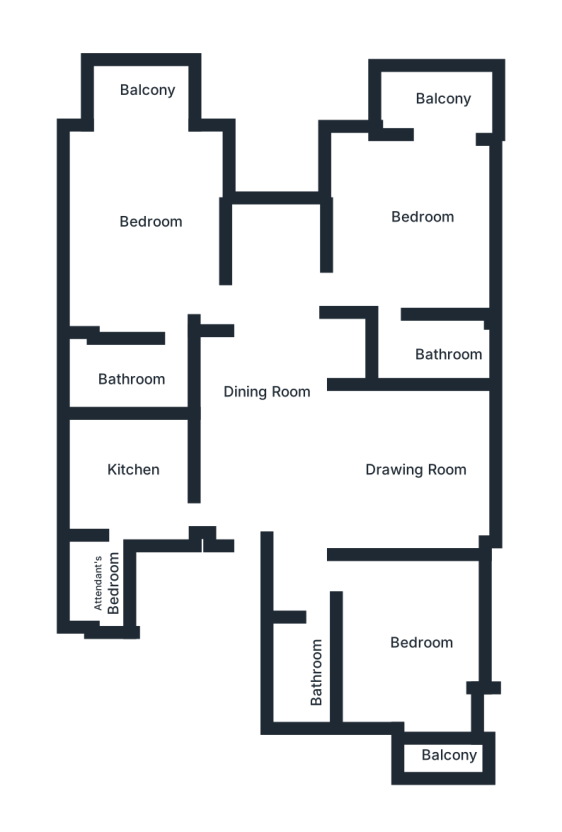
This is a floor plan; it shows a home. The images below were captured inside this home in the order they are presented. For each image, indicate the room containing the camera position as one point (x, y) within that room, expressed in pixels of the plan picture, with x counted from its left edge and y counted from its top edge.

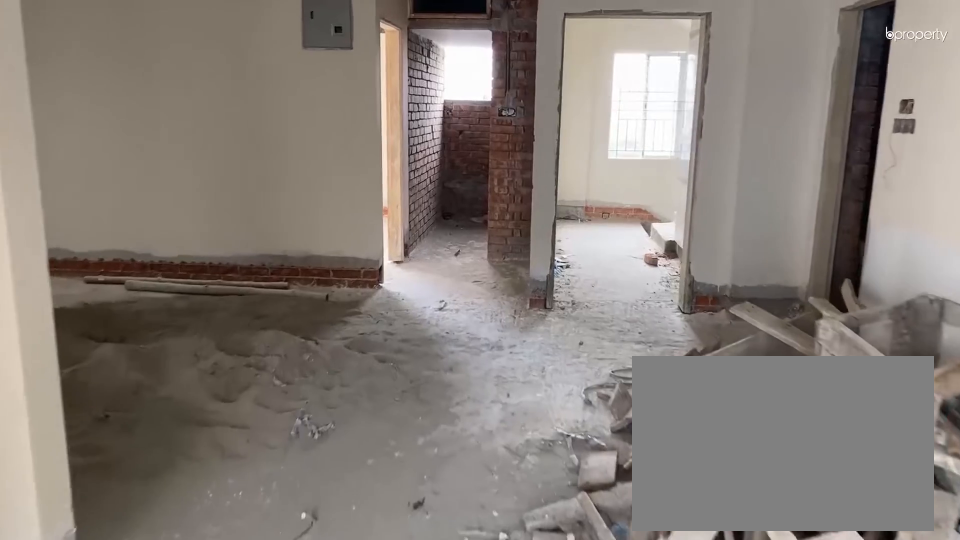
(283, 418)
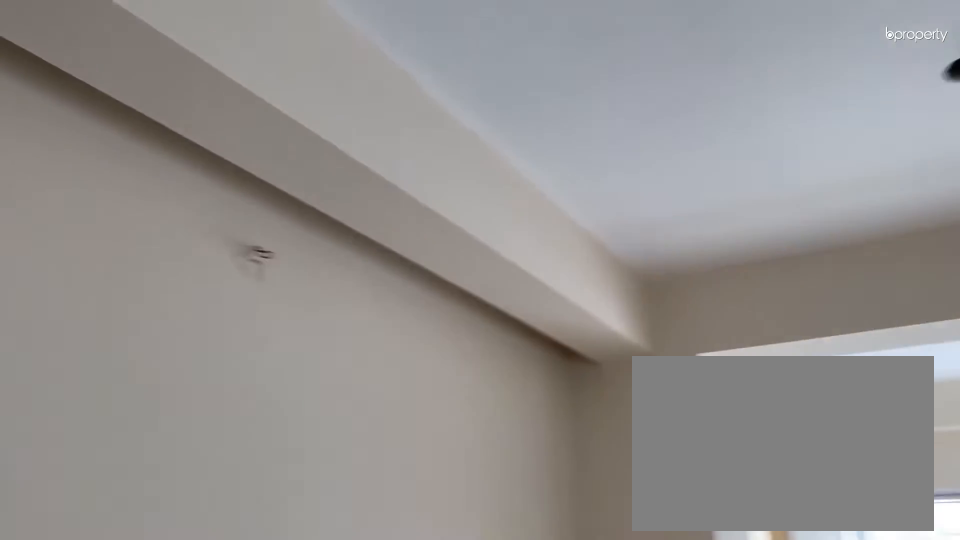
(283, 418)
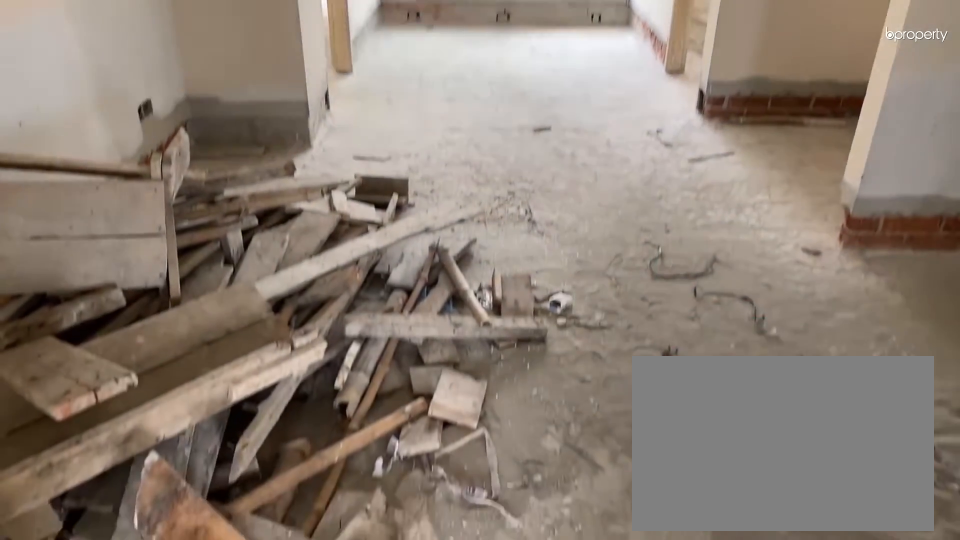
(283, 418)
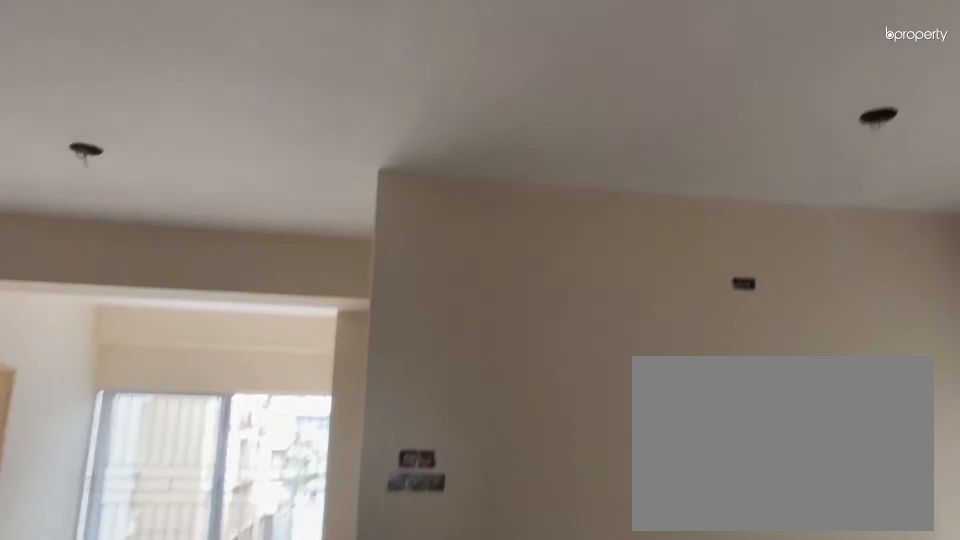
(400, 470)
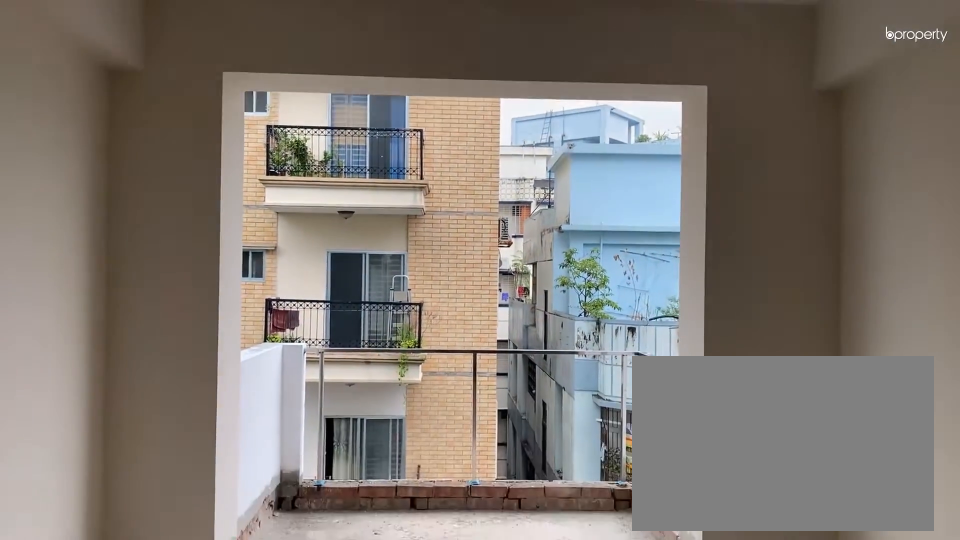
(145, 199)
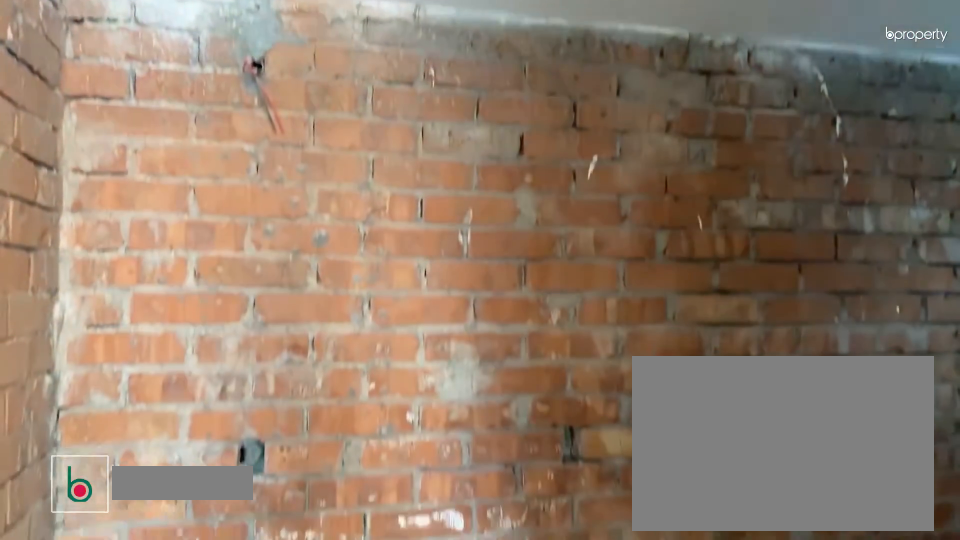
(142, 370)
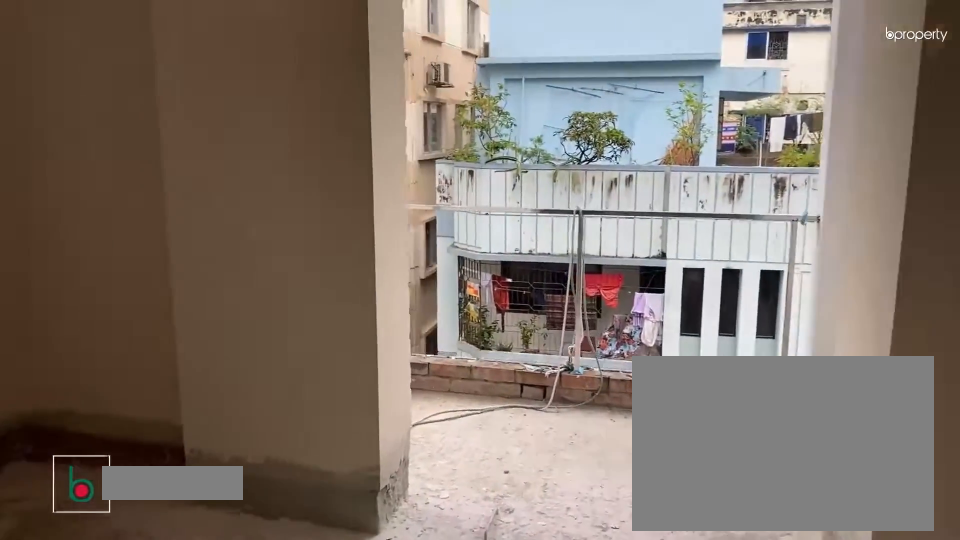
(405, 217)
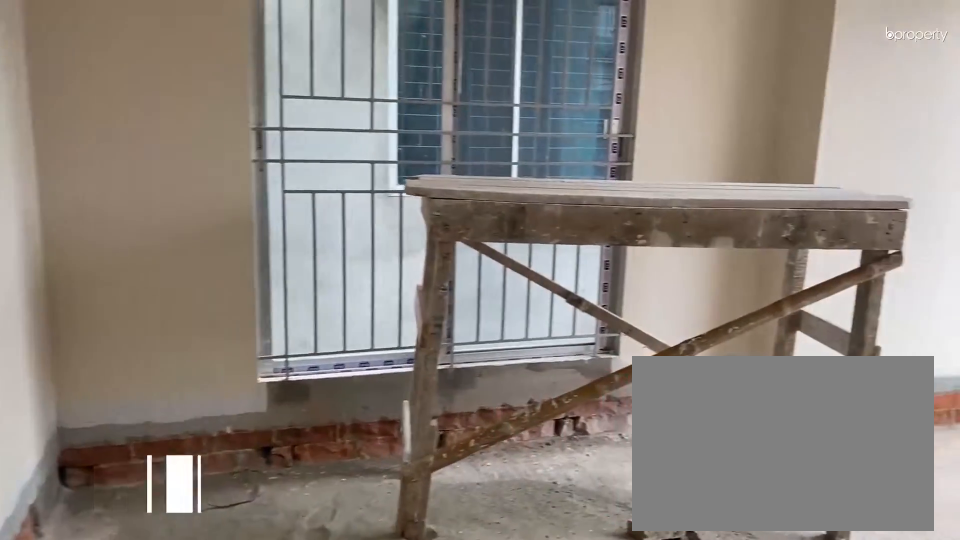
(420, 642)
